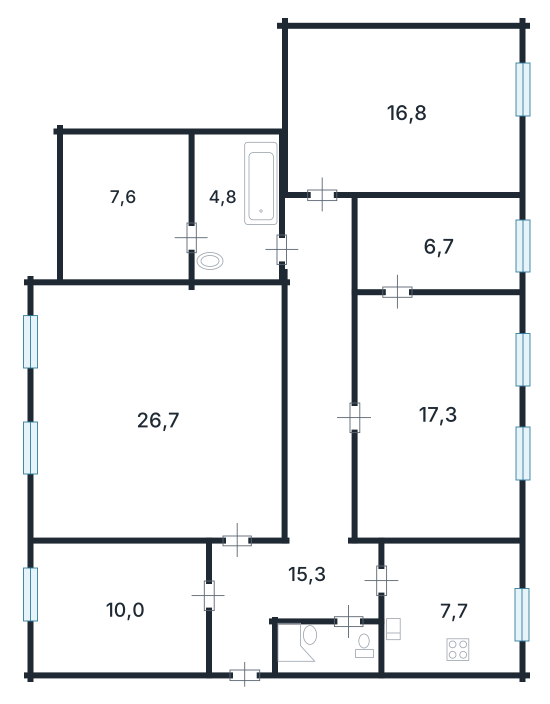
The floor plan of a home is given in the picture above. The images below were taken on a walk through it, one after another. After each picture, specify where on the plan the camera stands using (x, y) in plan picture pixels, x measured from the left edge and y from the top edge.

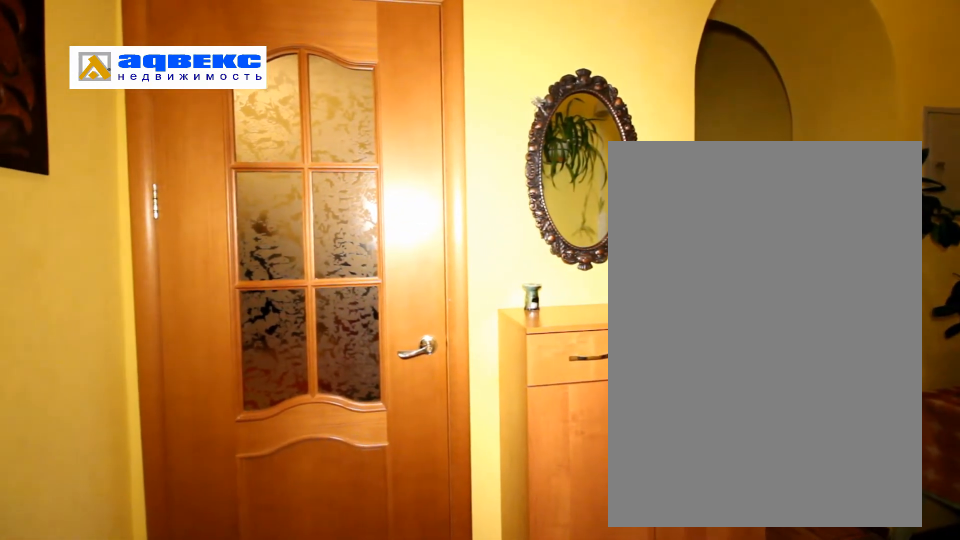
(350, 614)
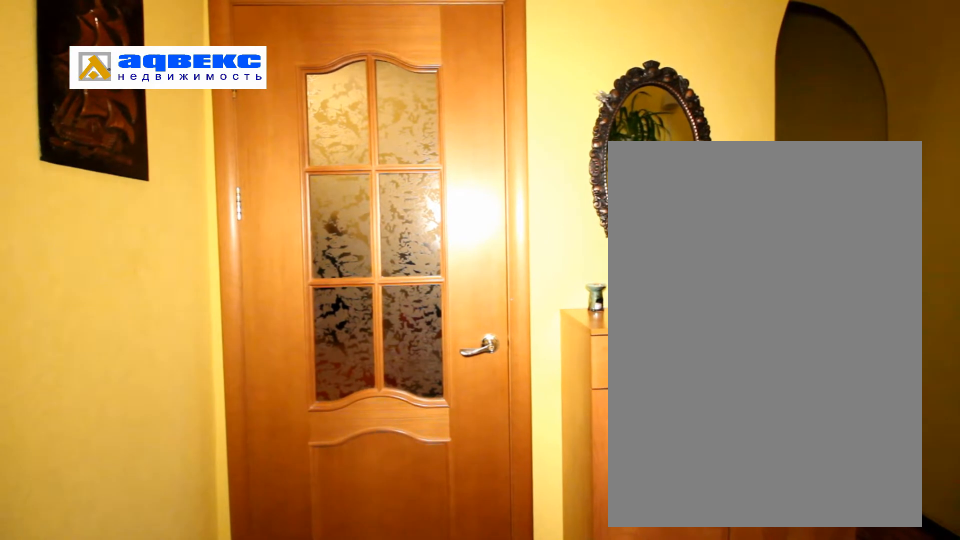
(349, 615)
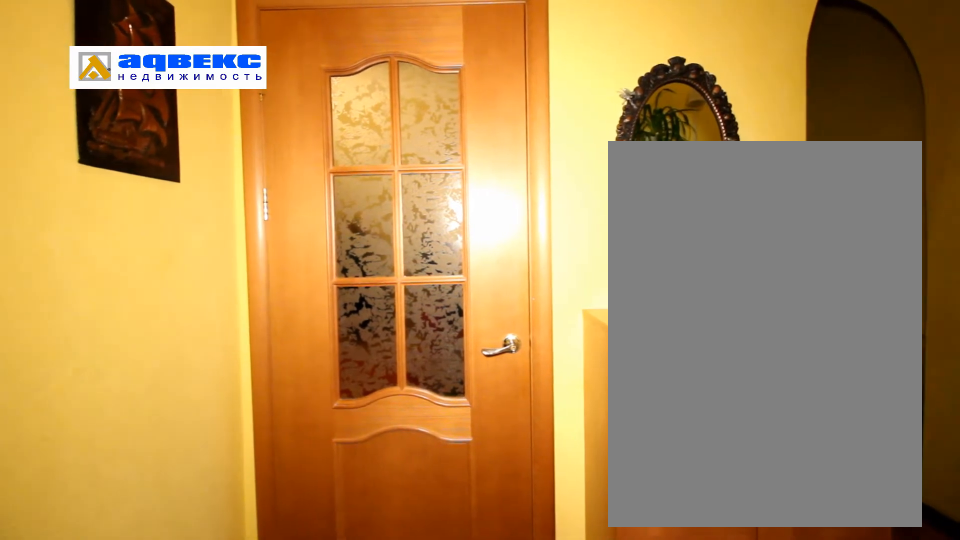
(349, 615)
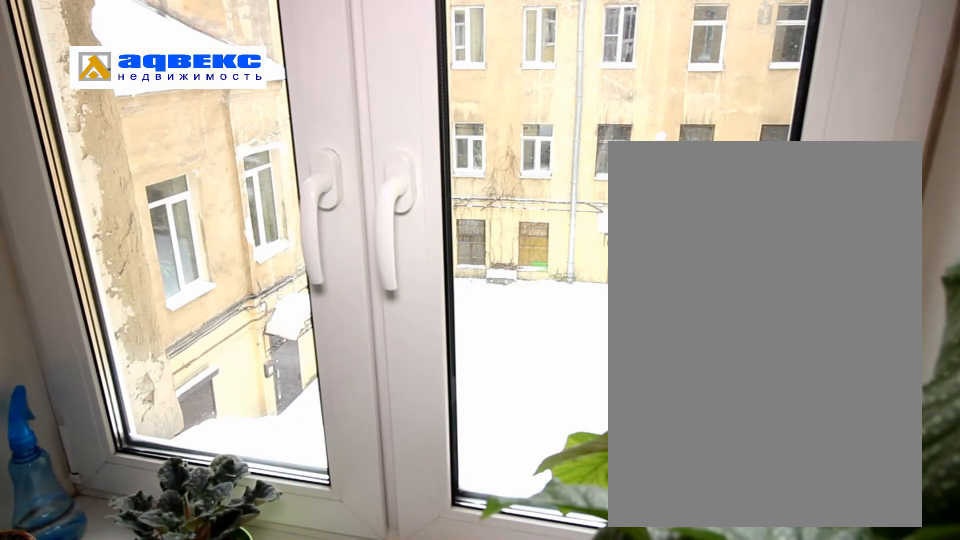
(462, 641)
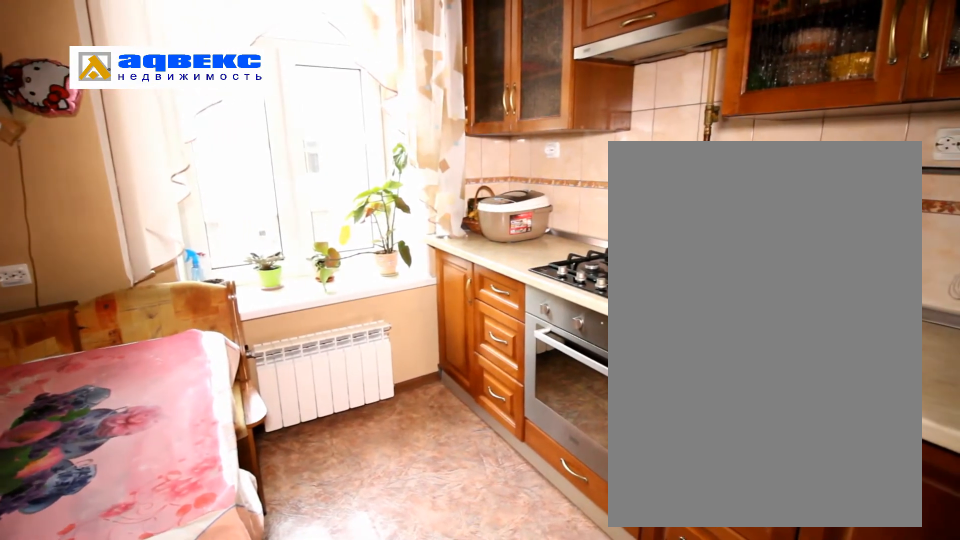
(462, 641)
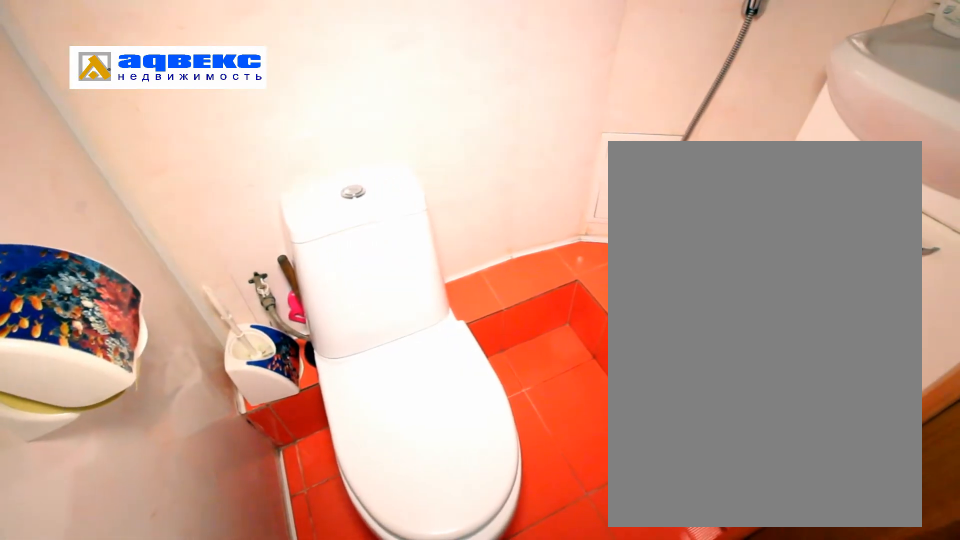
(324, 671)
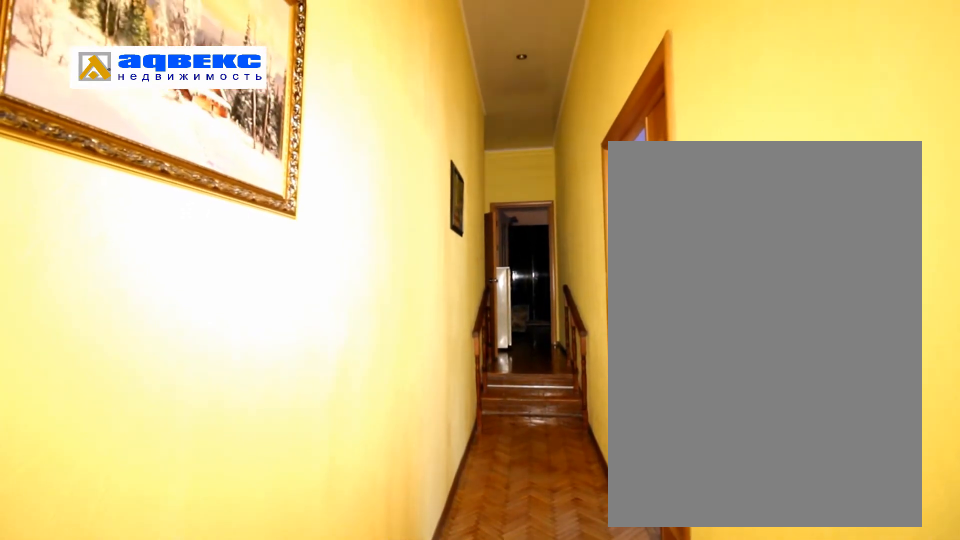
(319, 392)
